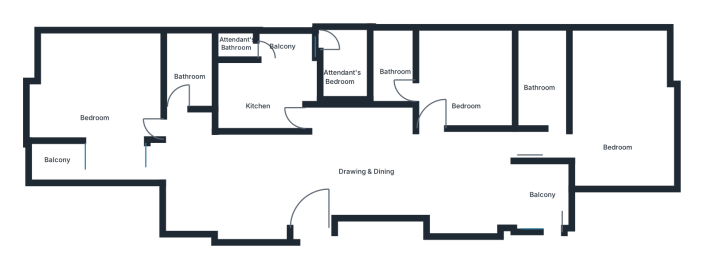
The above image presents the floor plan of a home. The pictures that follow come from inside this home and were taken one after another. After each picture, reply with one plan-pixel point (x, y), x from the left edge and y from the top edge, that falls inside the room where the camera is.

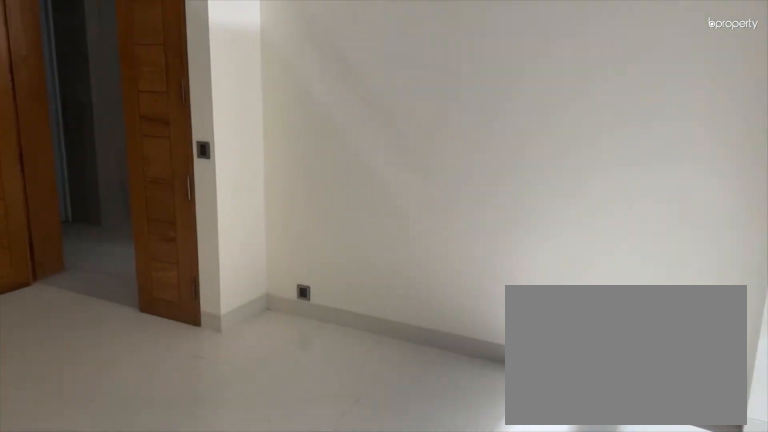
(209, 177)
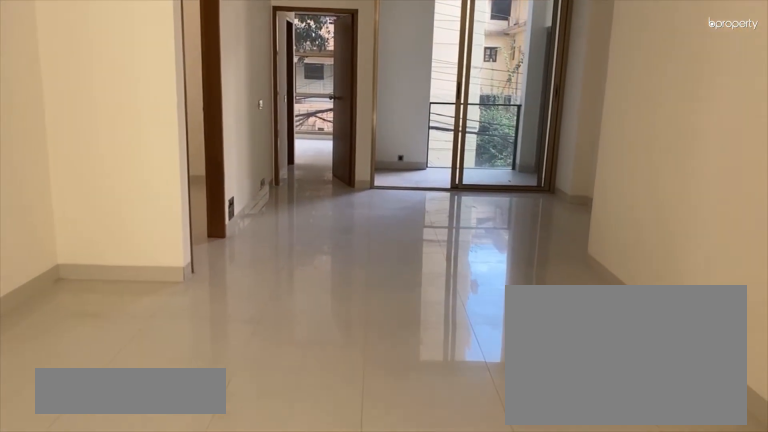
(289, 172)
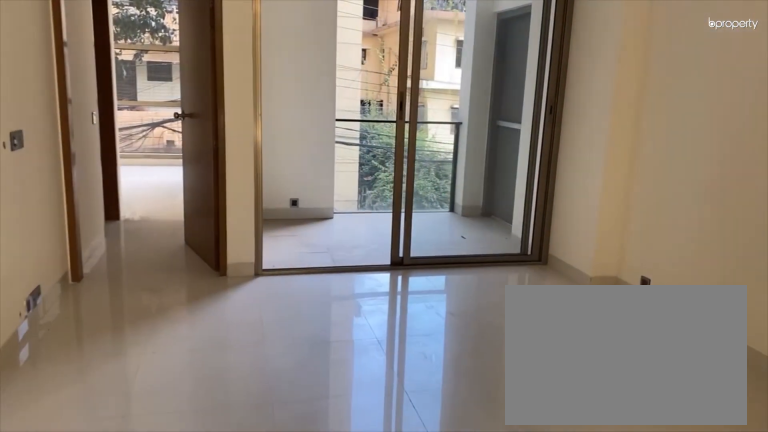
(421, 171)
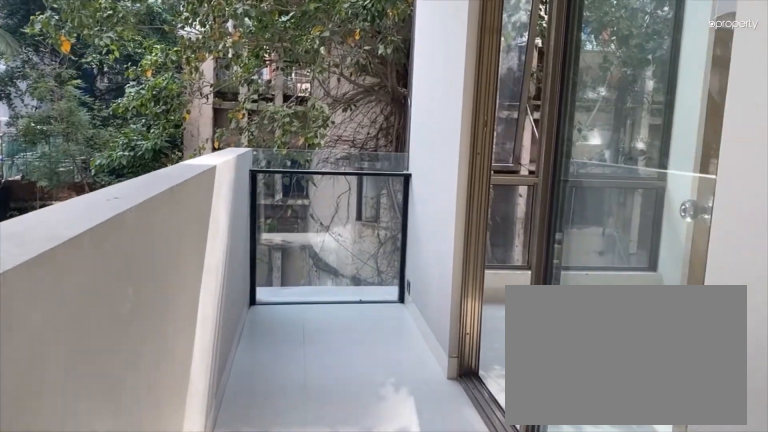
(66, 165)
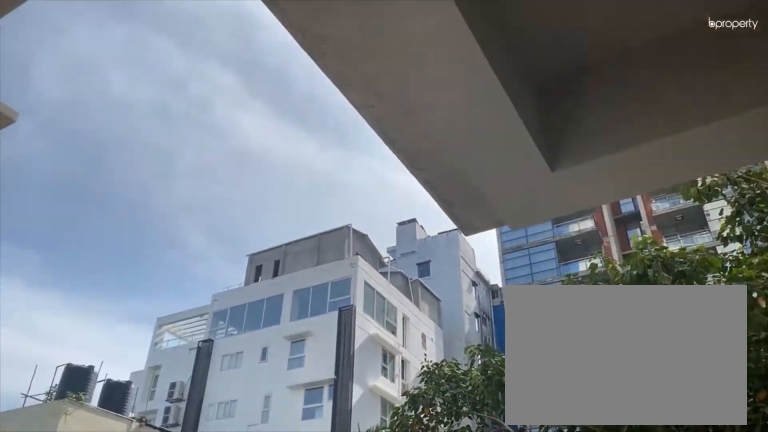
(66, 165)
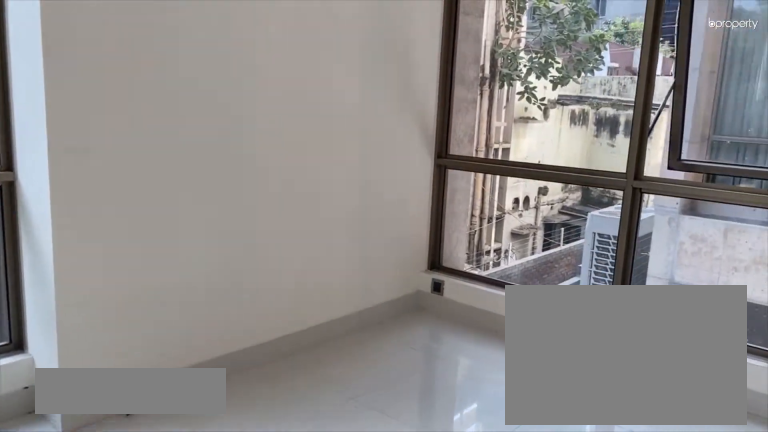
(94, 97)
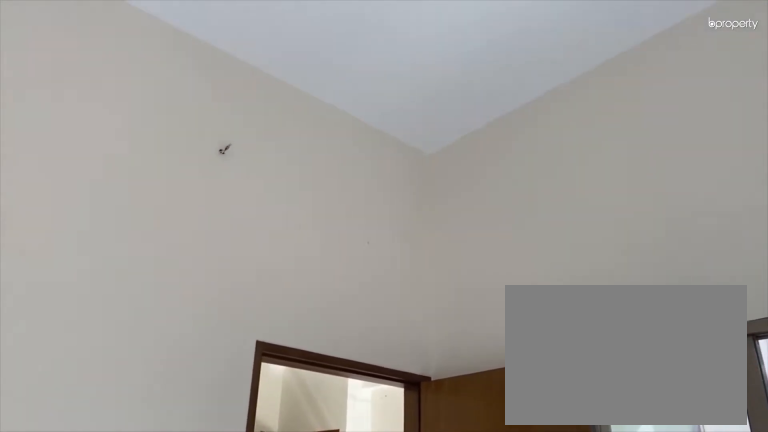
(94, 97)
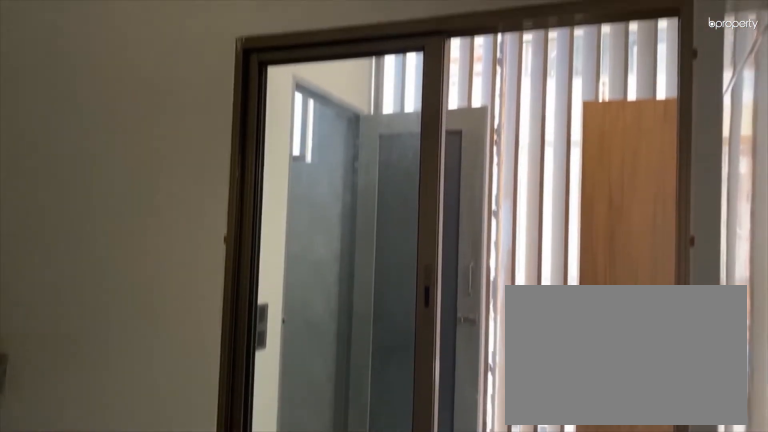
(259, 89)
